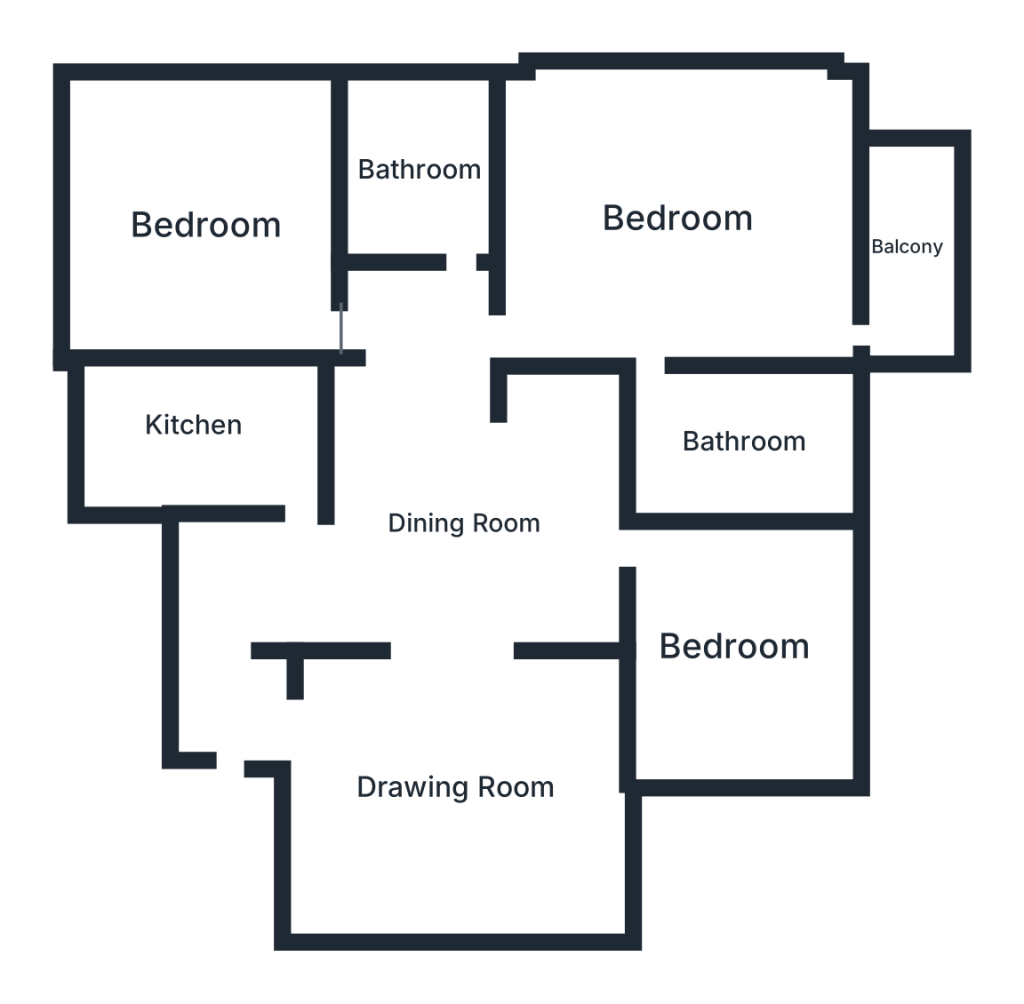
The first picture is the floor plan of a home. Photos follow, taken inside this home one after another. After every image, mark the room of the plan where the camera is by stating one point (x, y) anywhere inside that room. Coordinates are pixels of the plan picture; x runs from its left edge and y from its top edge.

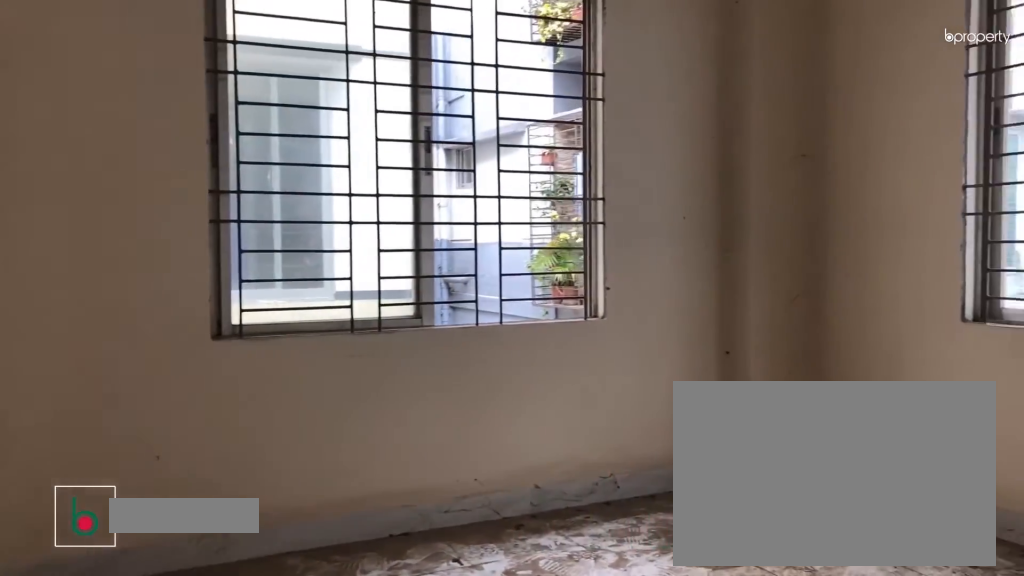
(201, 228)
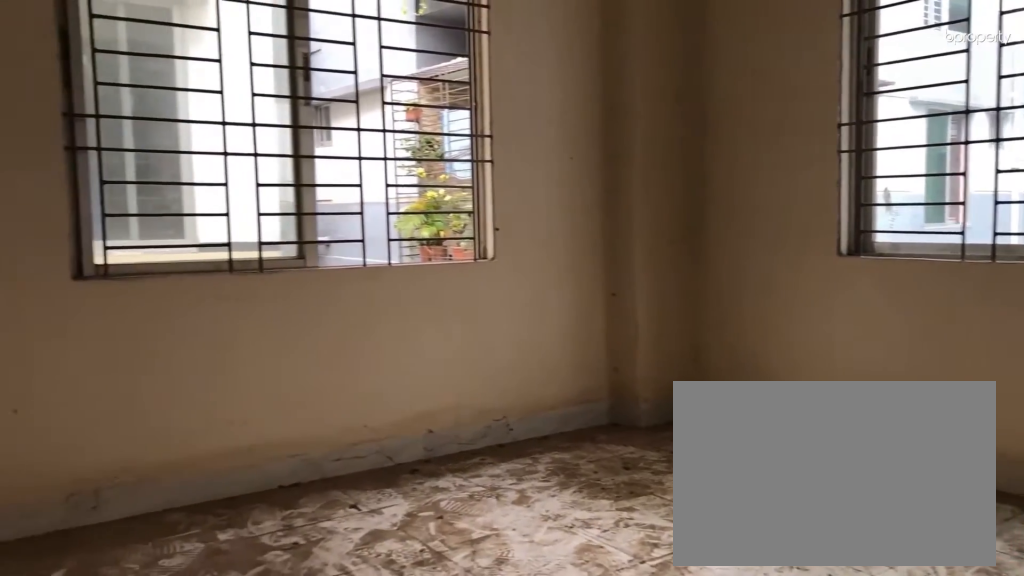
(201, 228)
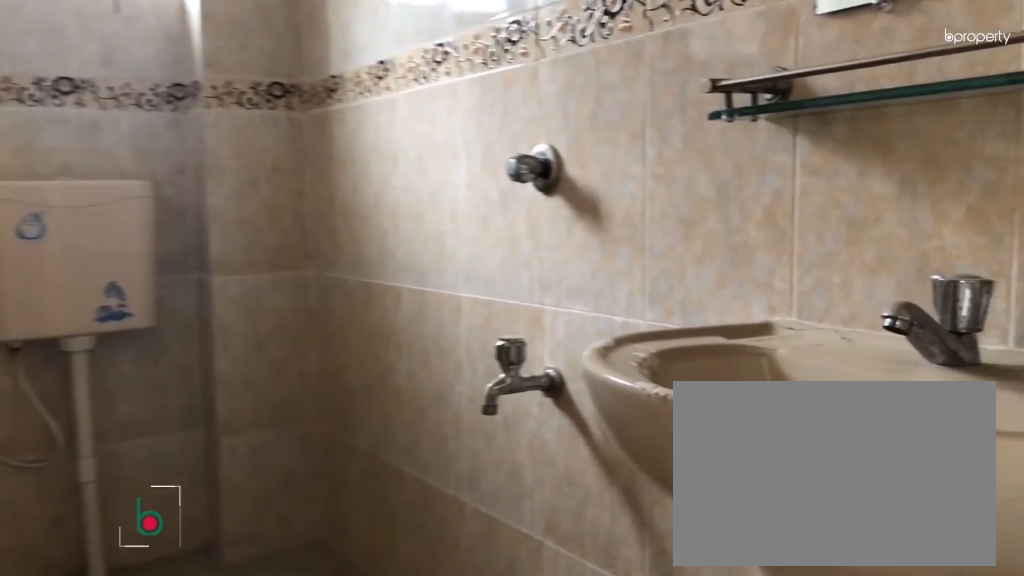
(424, 166)
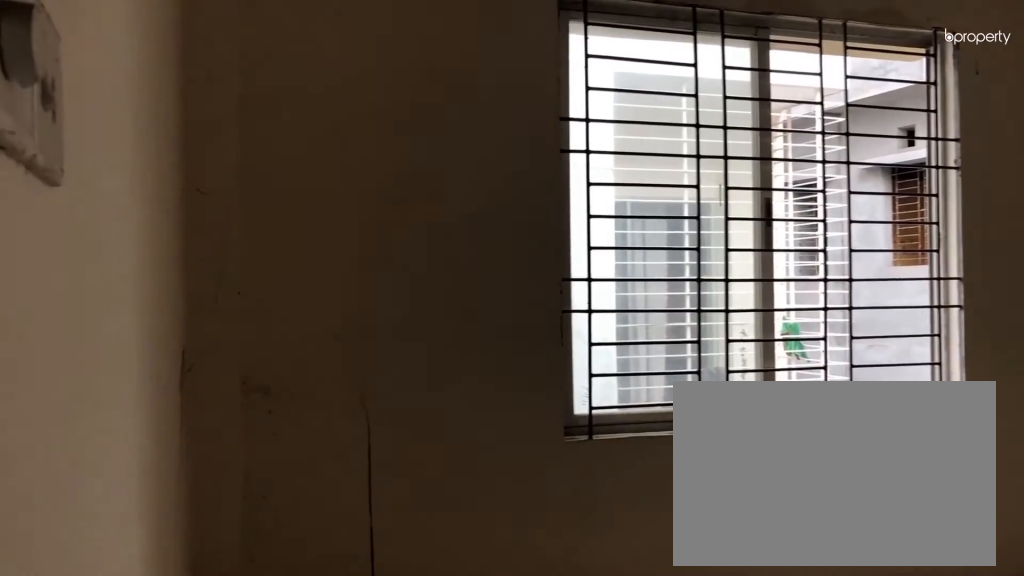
(681, 221)
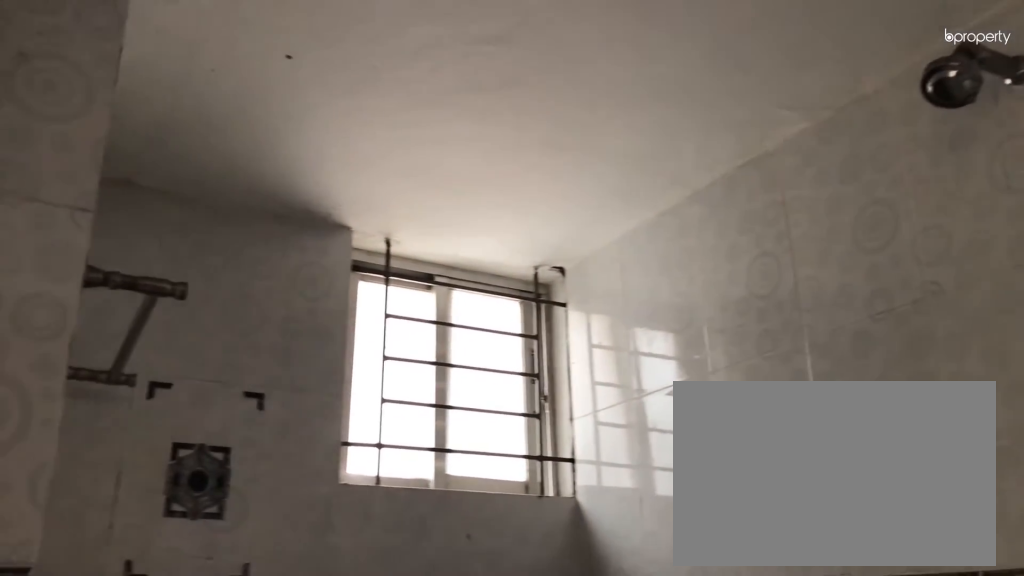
(736, 440)
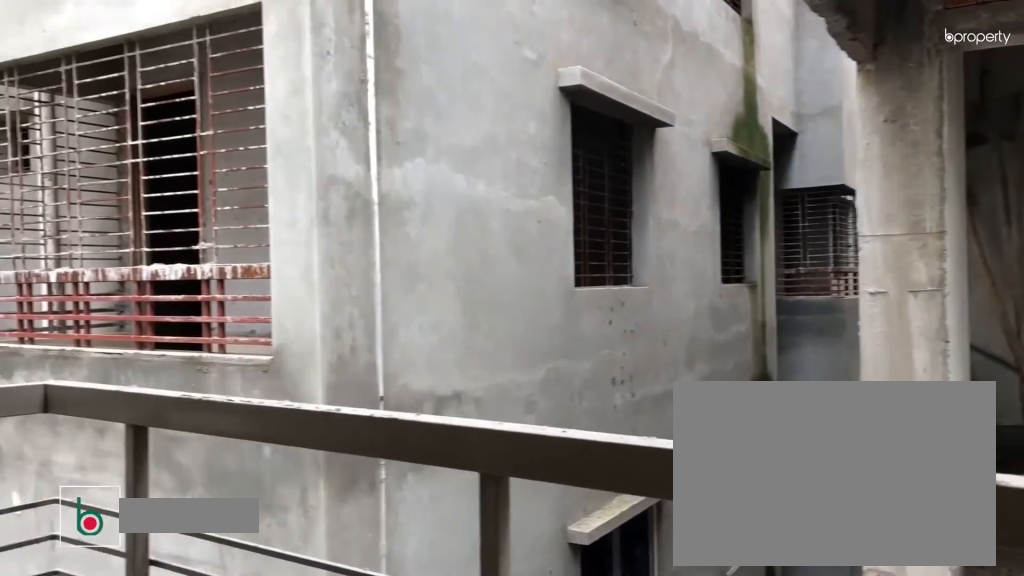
(908, 245)
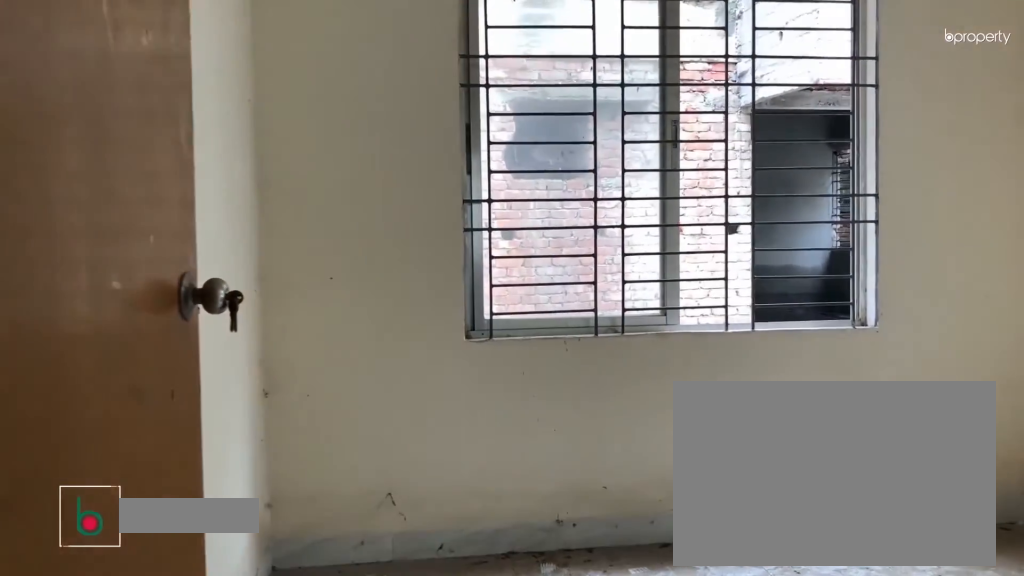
(733, 642)
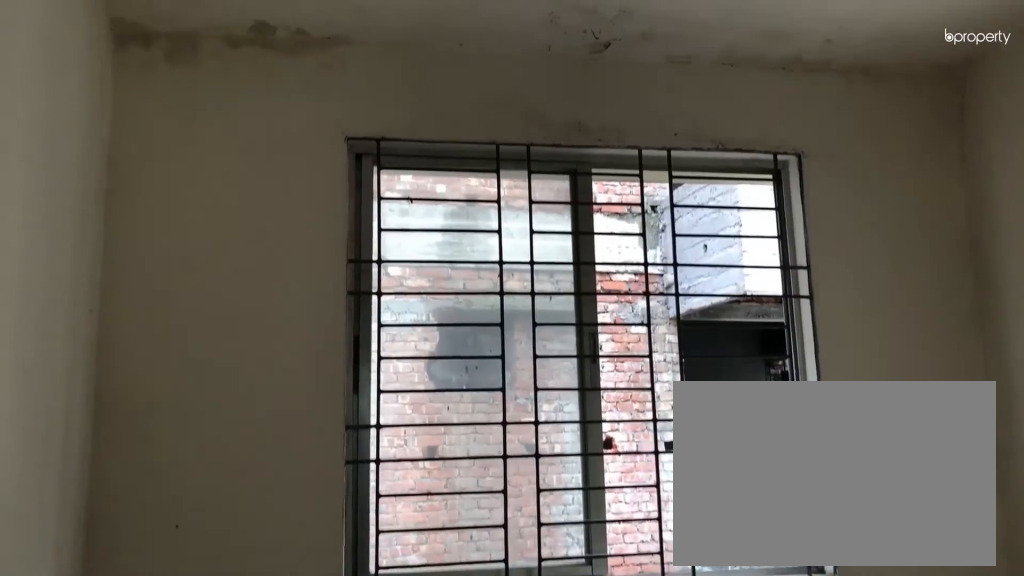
(734, 643)
